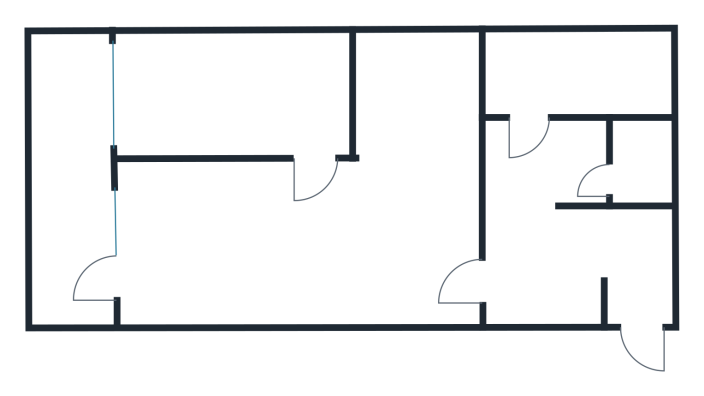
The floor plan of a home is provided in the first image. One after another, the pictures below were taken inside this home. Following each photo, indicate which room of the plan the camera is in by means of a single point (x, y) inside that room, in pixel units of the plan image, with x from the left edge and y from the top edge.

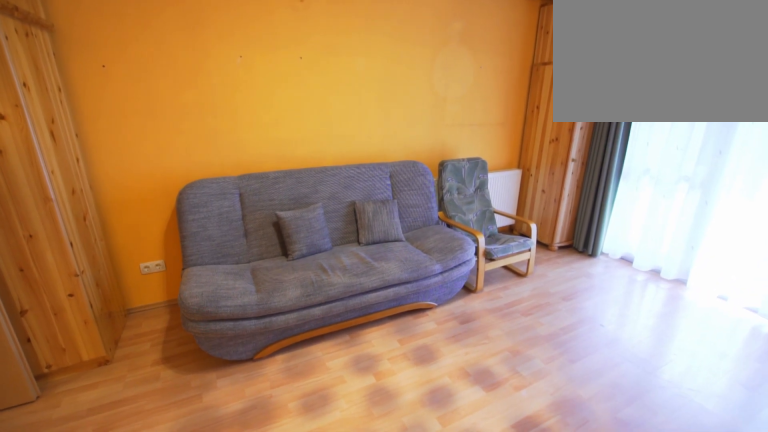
(300, 230)
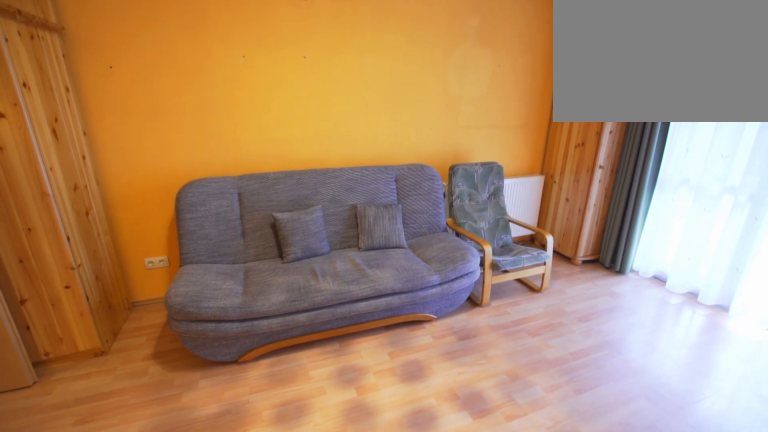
(299, 230)
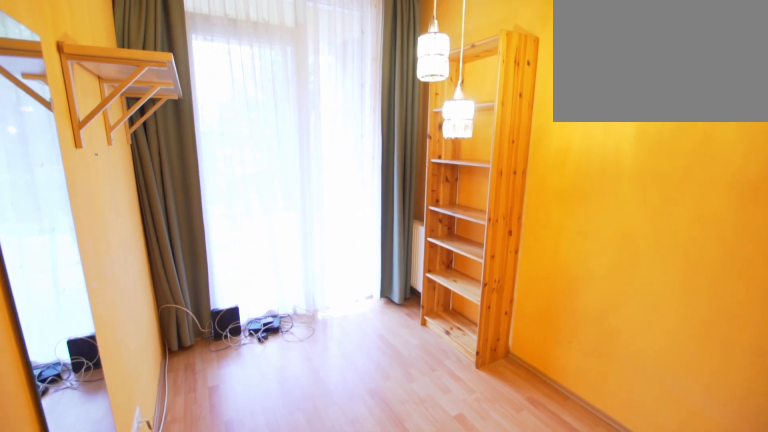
(237, 98)
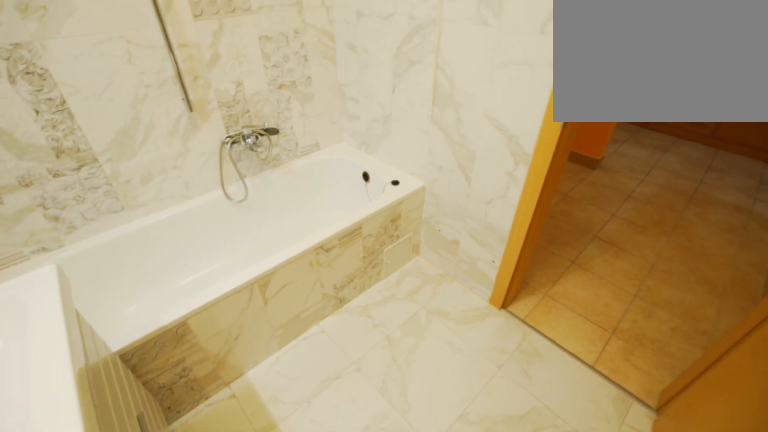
(570, 63)
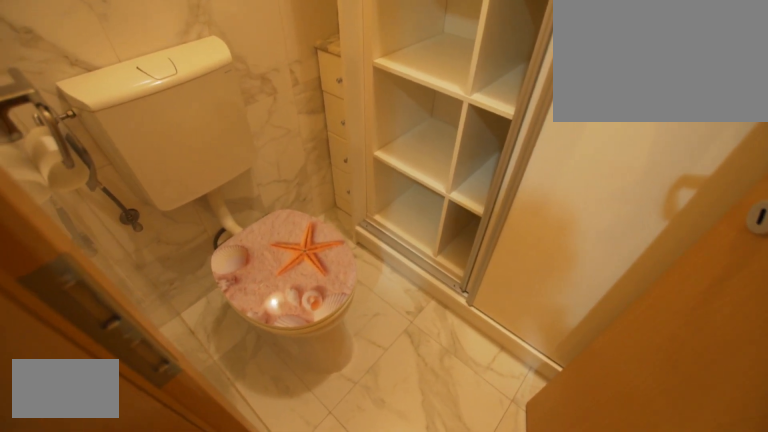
(640, 154)
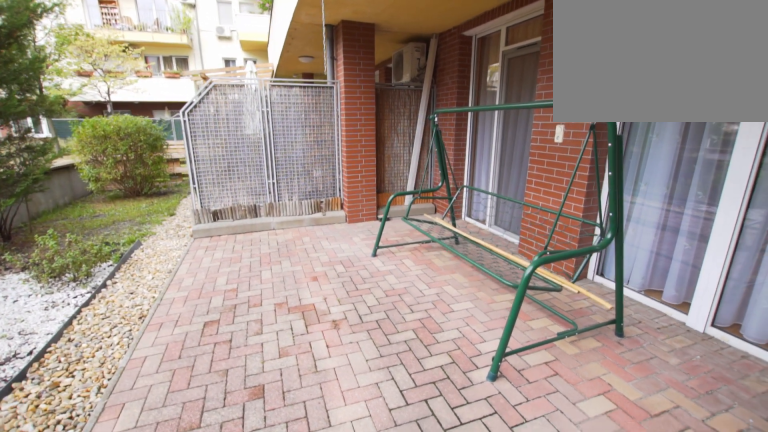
(70, 189)
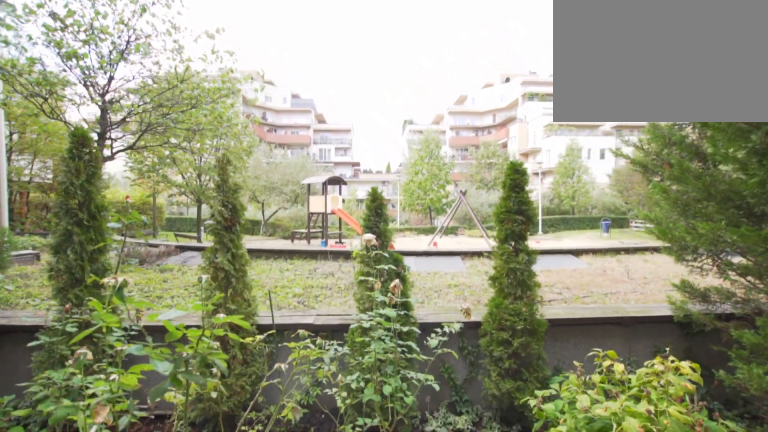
(70, 189)
